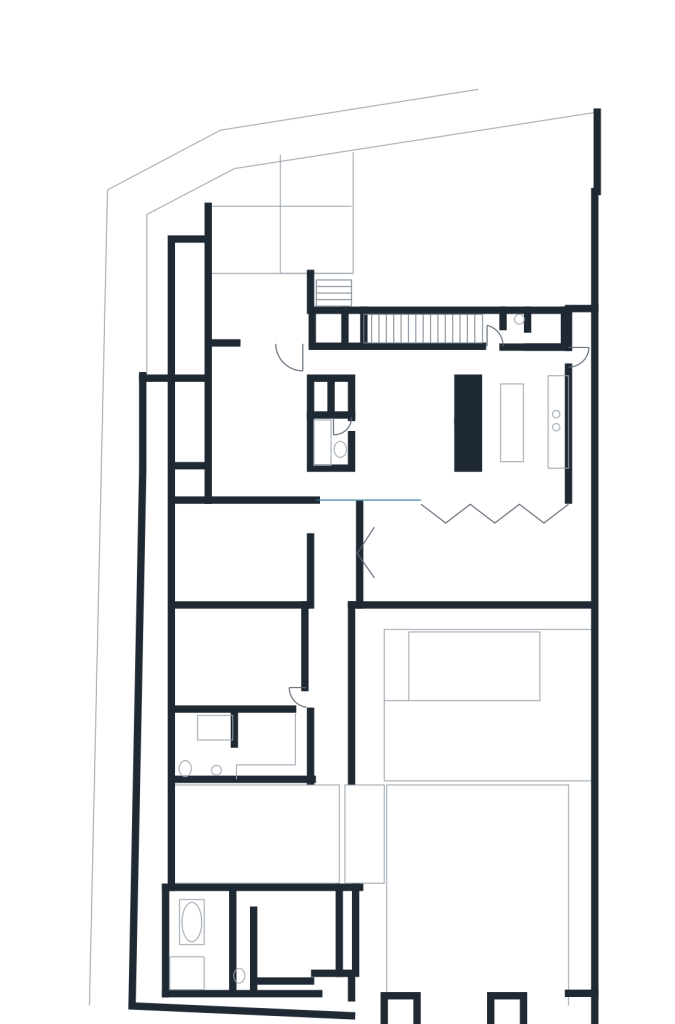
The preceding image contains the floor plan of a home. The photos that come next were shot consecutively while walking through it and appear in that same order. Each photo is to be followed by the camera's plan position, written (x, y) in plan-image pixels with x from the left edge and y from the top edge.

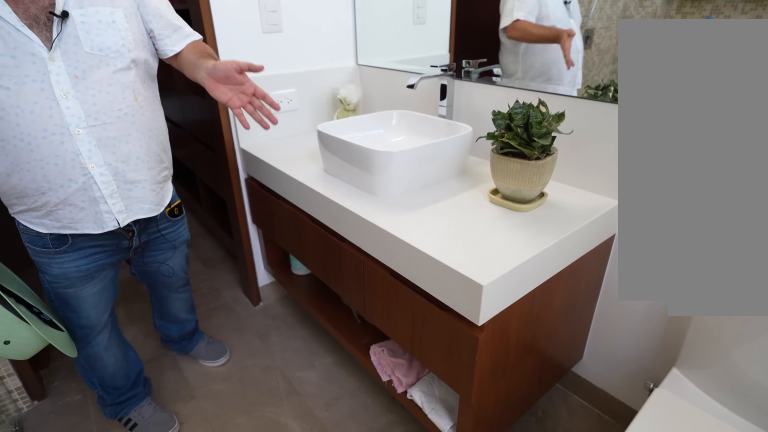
(201, 755)
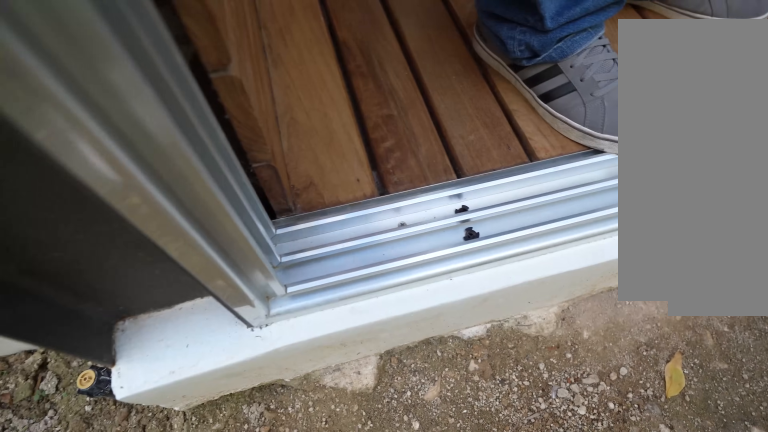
(144, 874)
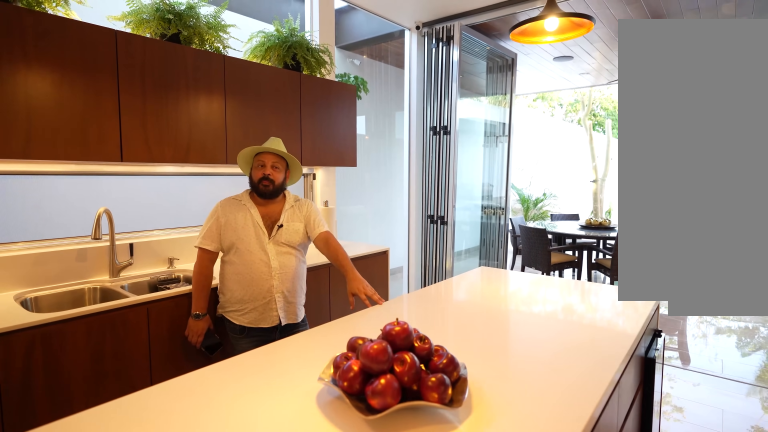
(488, 417)
